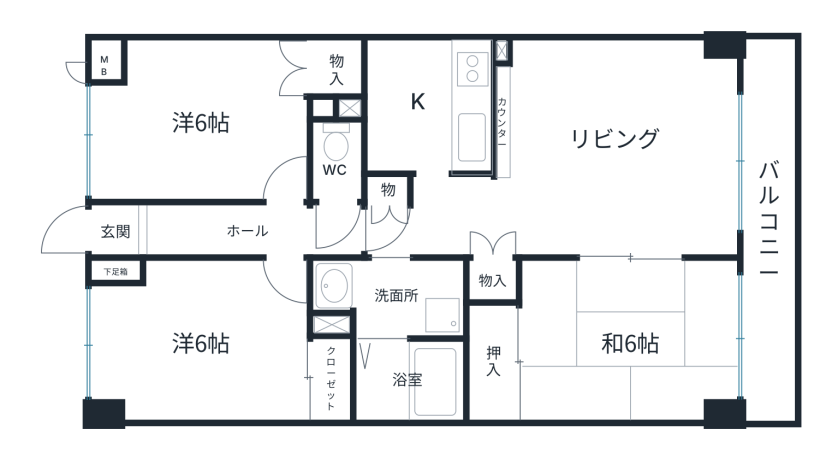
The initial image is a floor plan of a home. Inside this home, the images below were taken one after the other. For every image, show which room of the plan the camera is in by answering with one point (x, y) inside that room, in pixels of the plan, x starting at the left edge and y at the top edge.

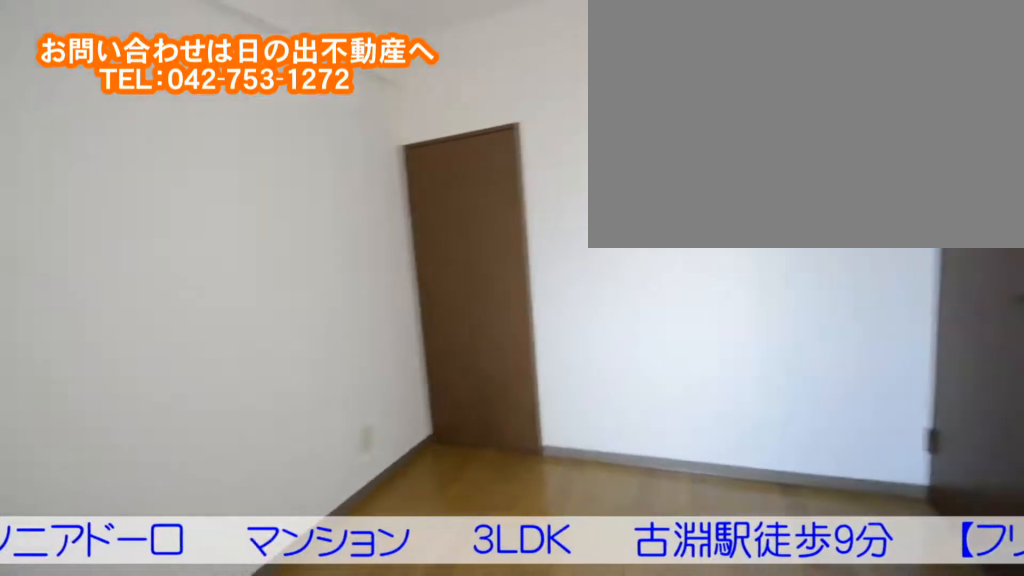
(143, 117)
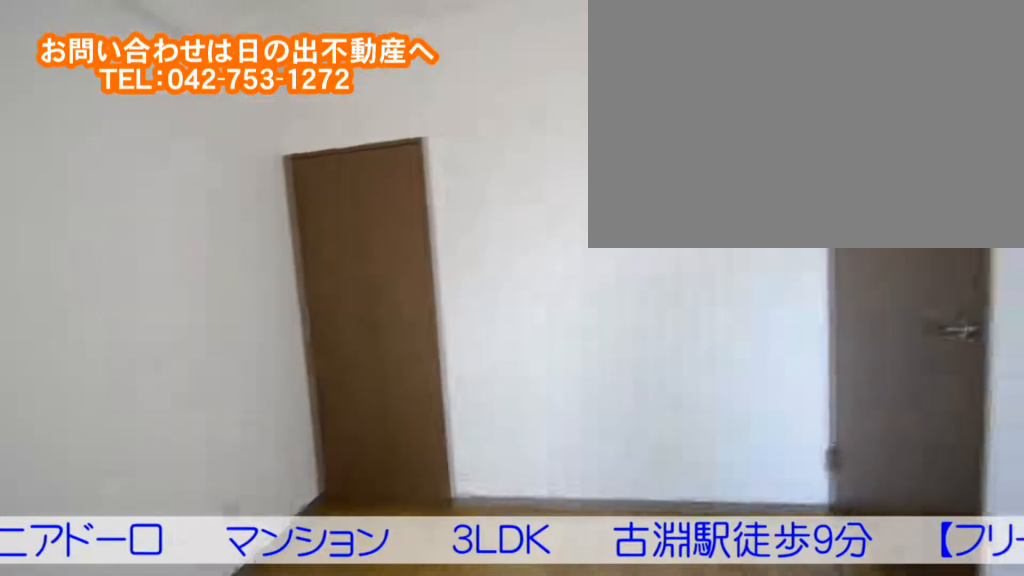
(144, 116)
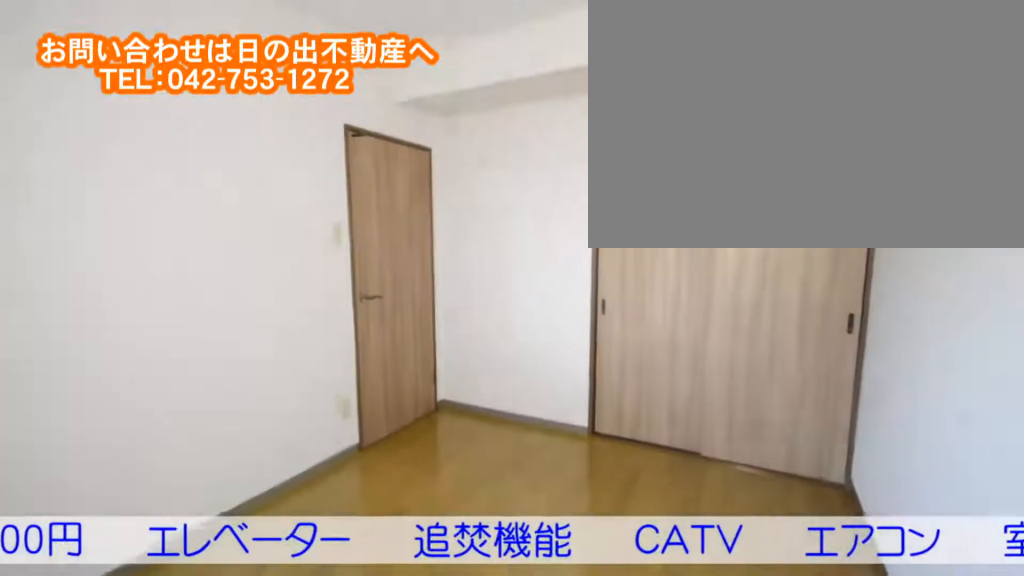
(154, 363)
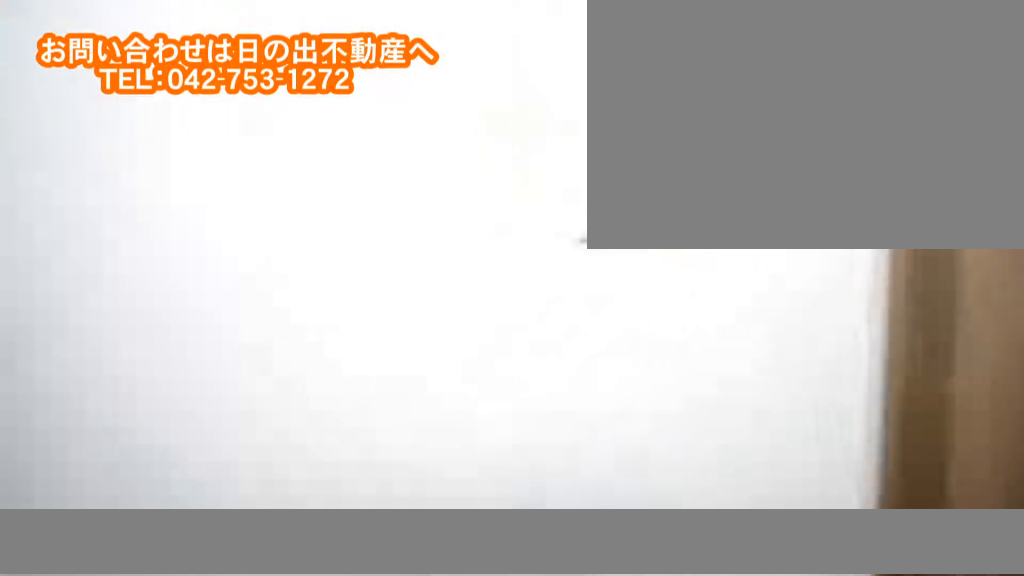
(154, 363)
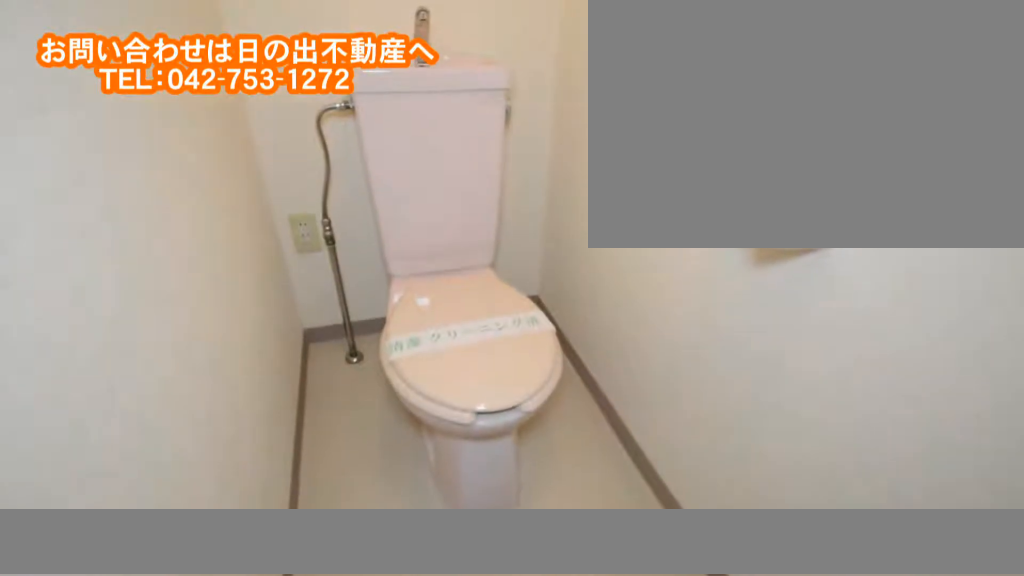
(337, 162)
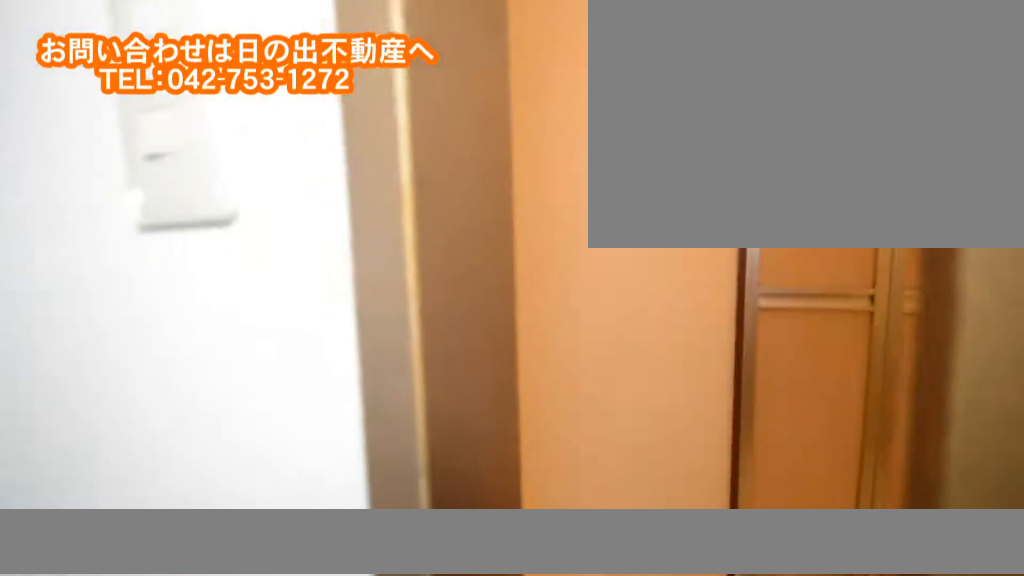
(419, 290)
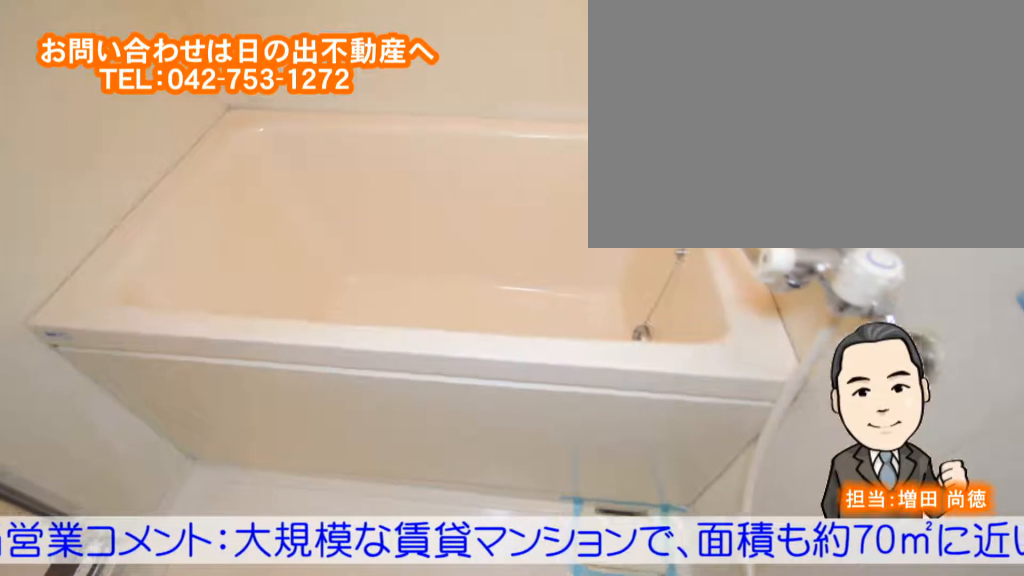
(409, 381)
